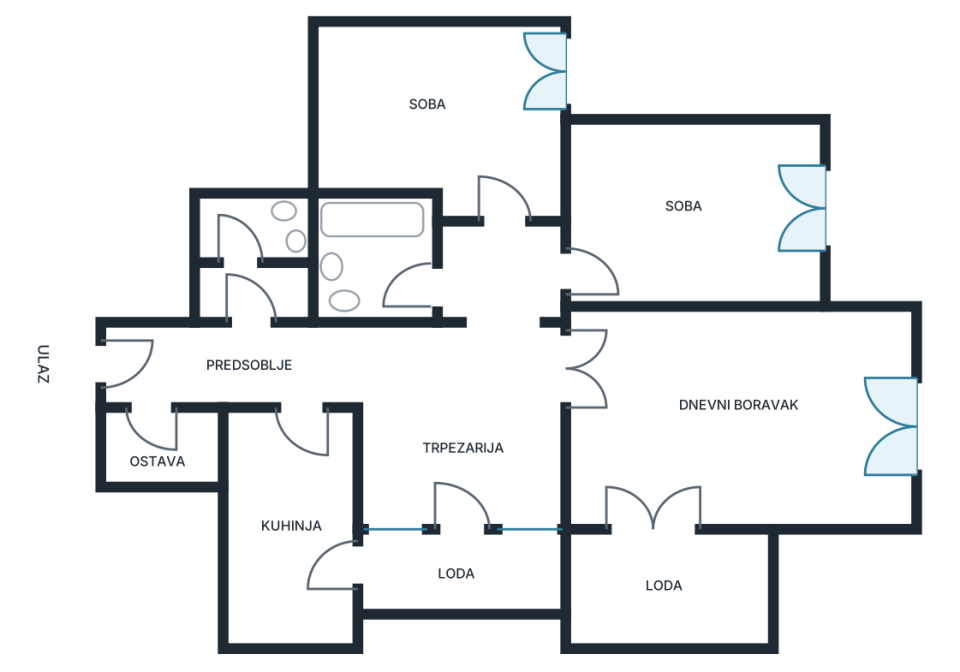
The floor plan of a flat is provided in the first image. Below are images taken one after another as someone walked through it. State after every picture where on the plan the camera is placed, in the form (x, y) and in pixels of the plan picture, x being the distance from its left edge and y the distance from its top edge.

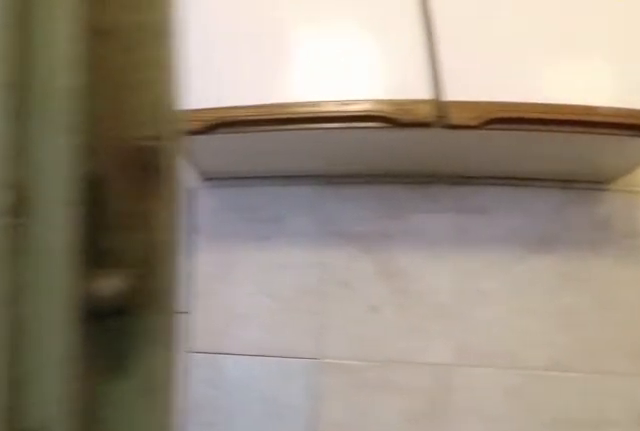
(294, 542)
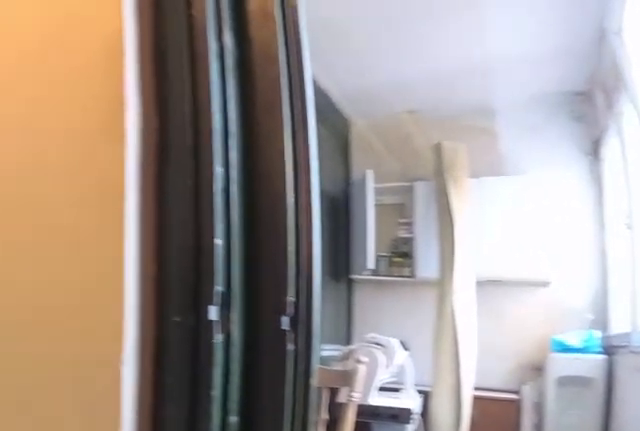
(316, 601)
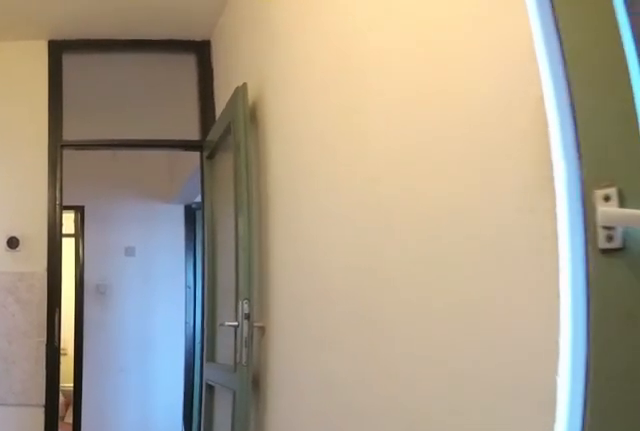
(296, 624)
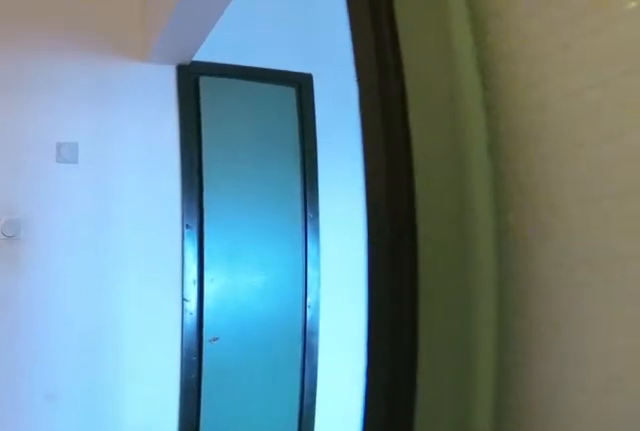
(300, 479)
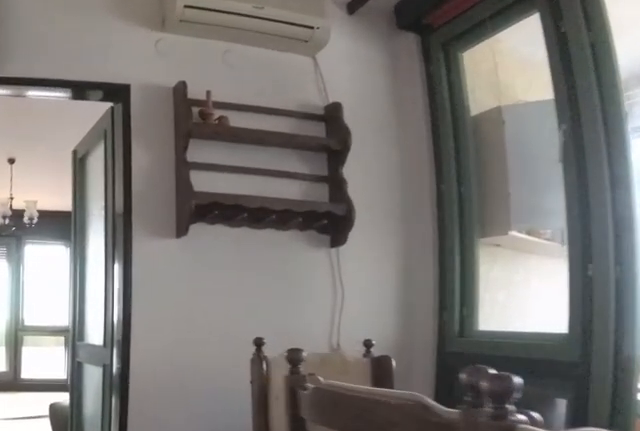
(379, 363)
